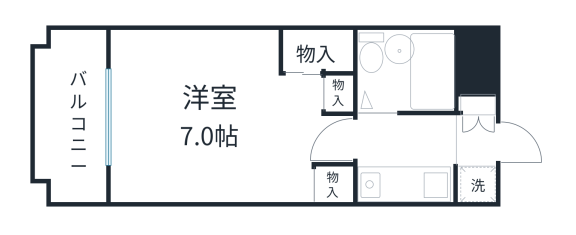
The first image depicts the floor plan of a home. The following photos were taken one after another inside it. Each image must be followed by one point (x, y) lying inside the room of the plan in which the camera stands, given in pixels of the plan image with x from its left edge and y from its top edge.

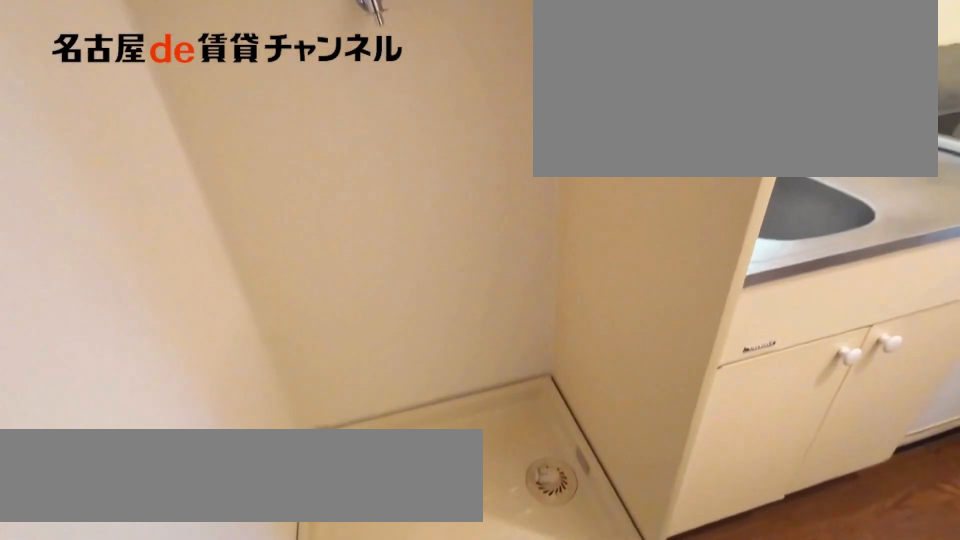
(475, 183)
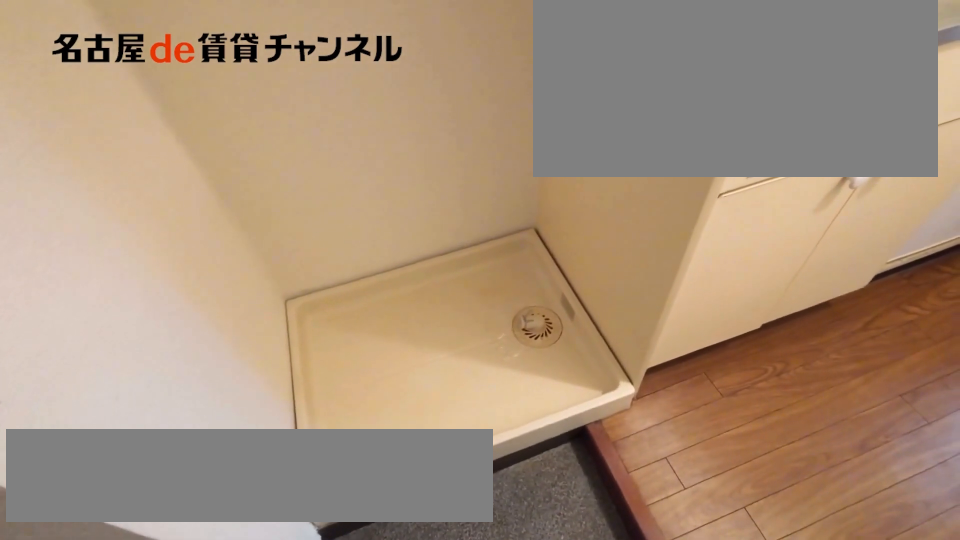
(475, 183)
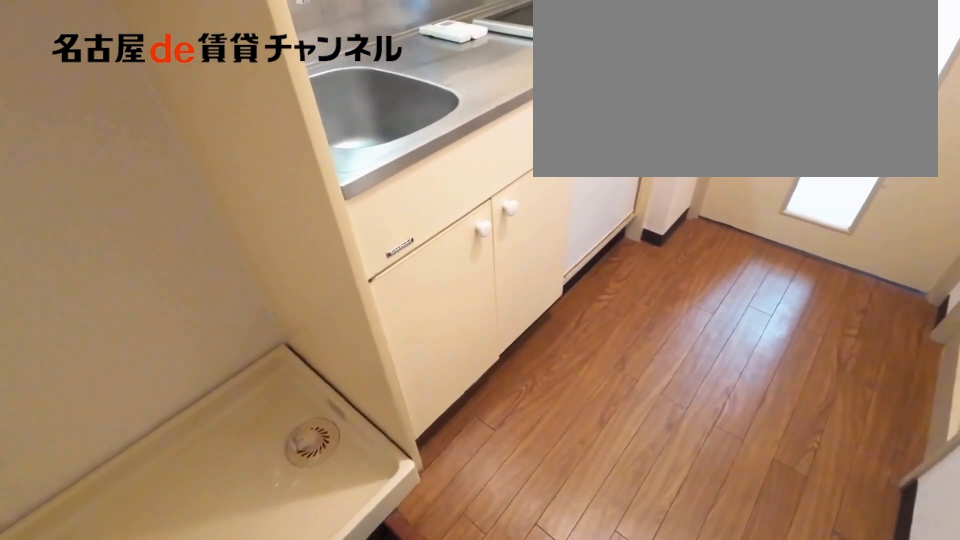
(403, 185)
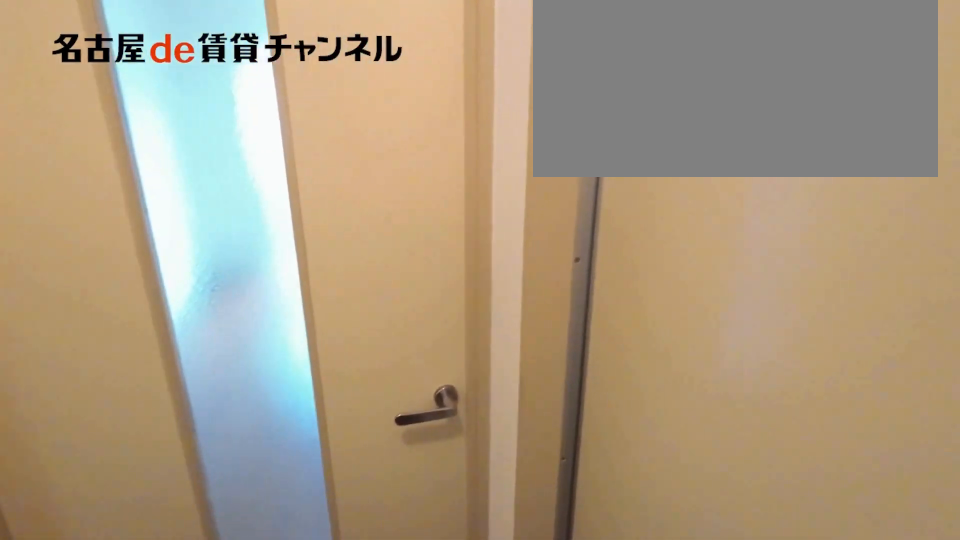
(403, 185)
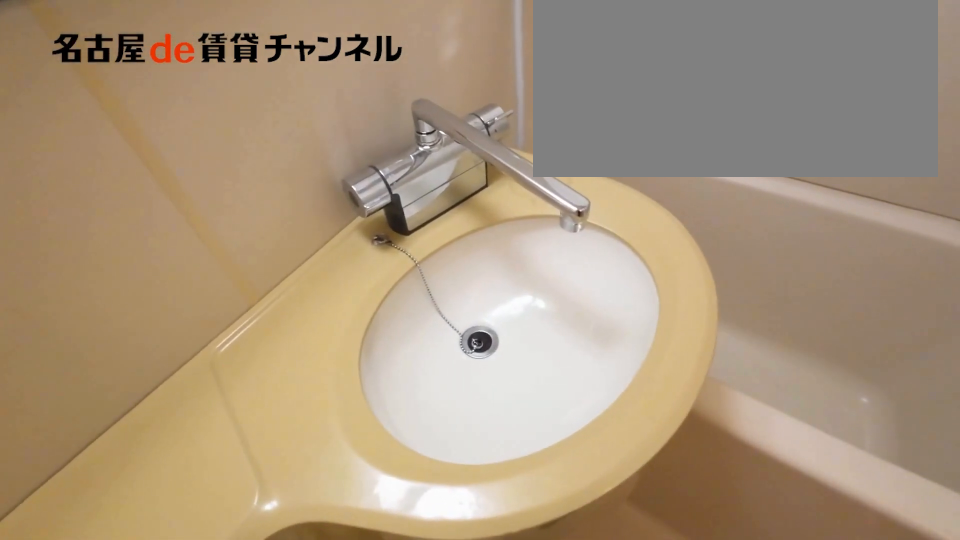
(407, 70)
